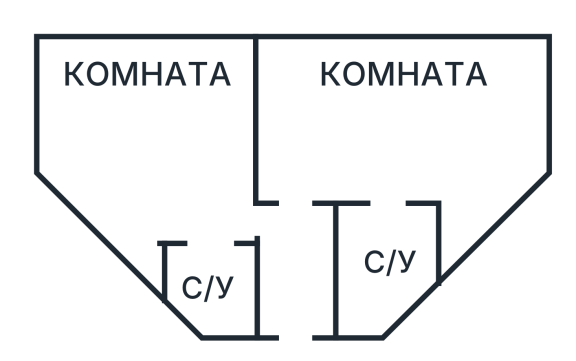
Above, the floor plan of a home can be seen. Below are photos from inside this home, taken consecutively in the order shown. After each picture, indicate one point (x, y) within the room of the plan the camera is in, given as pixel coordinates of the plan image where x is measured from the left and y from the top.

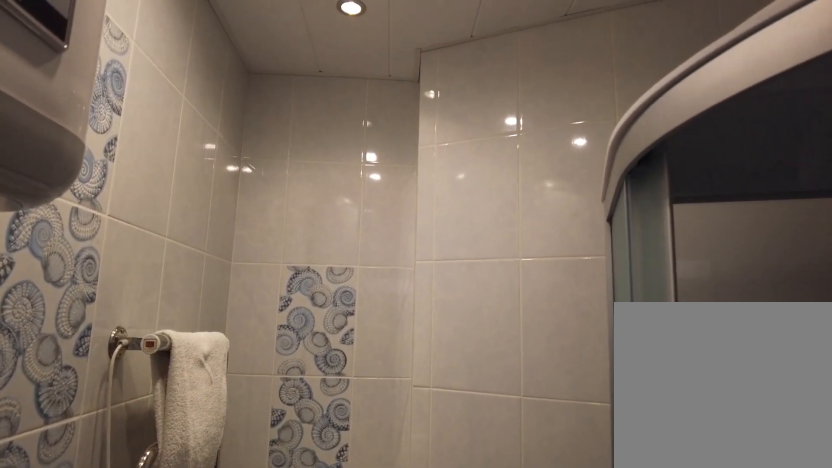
(222, 275)
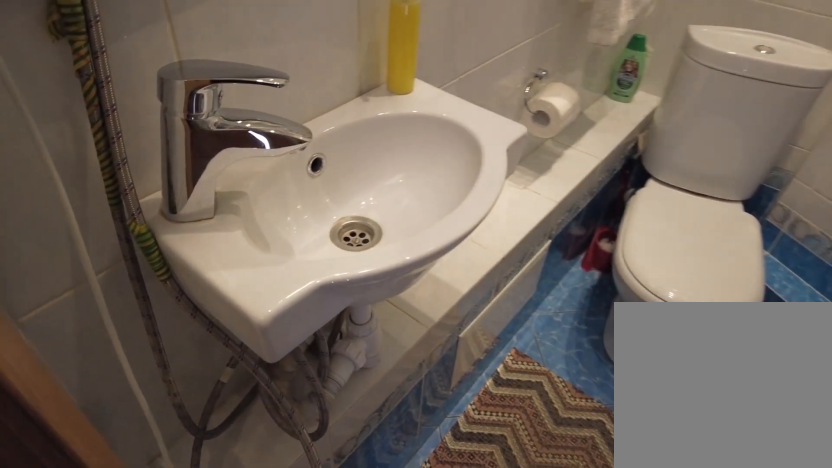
(222, 275)
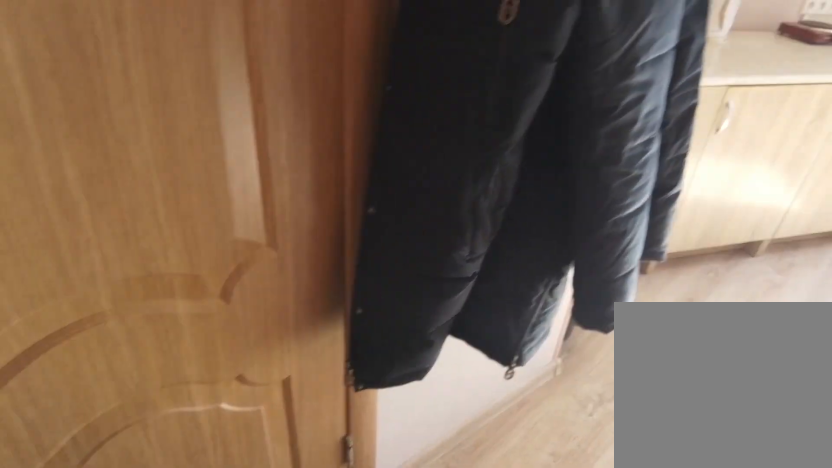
(194, 212)
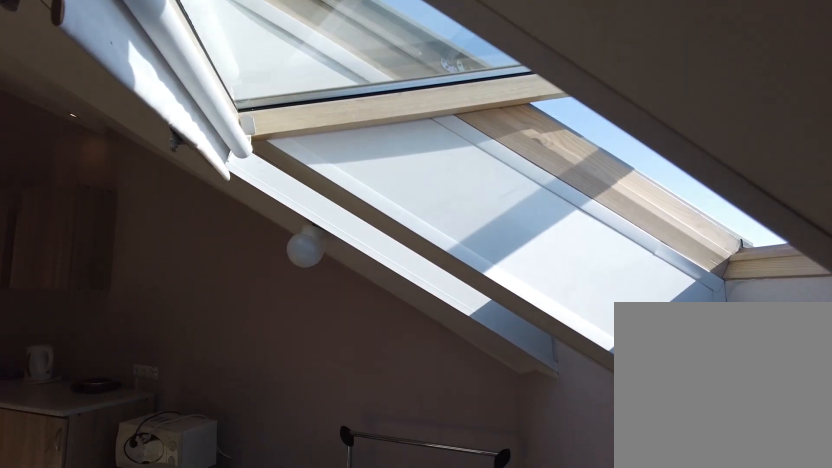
(213, 94)
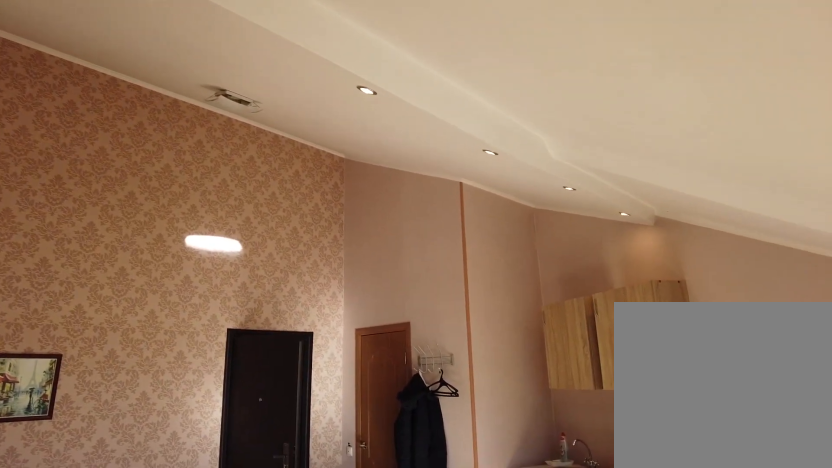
(213, 94)
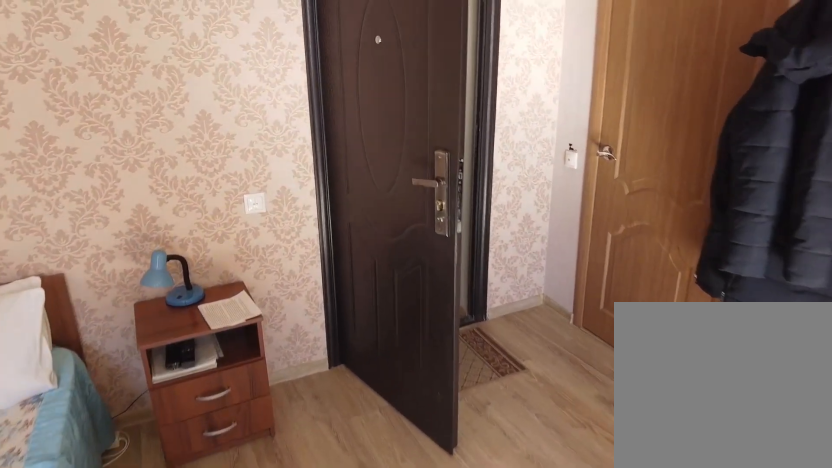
(228, 175)
